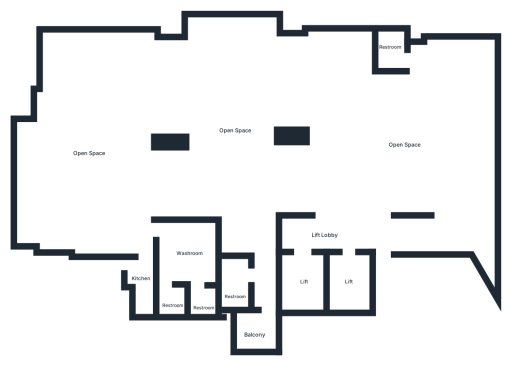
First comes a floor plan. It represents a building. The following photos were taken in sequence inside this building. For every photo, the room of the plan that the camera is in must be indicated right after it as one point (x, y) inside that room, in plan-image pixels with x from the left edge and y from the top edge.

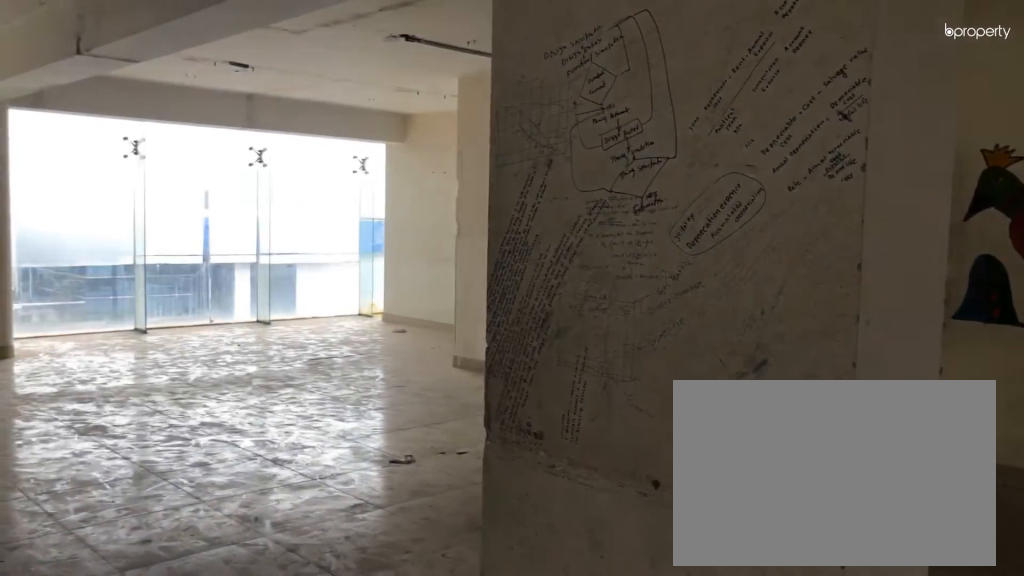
(234, 144)
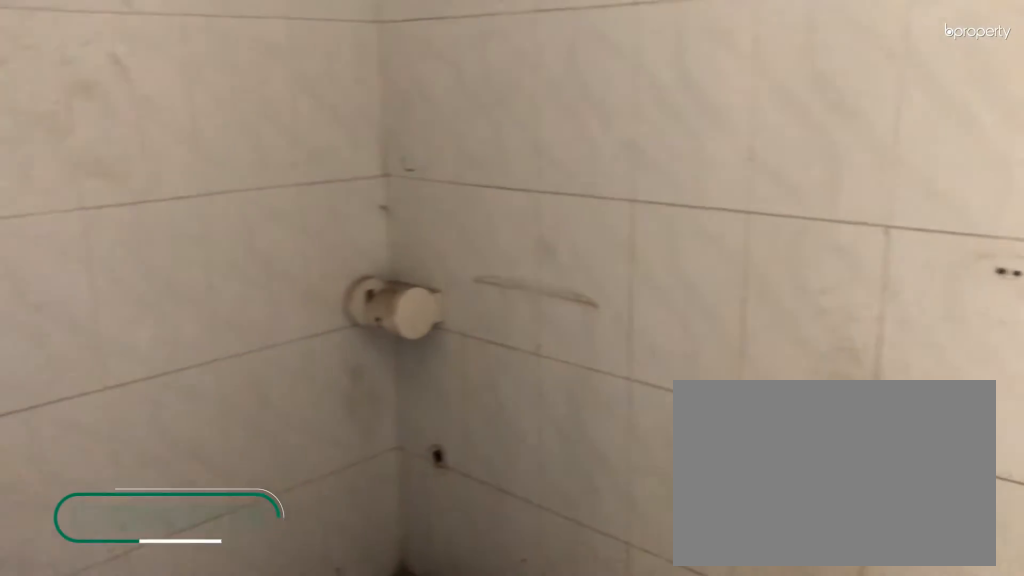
(234, 285)
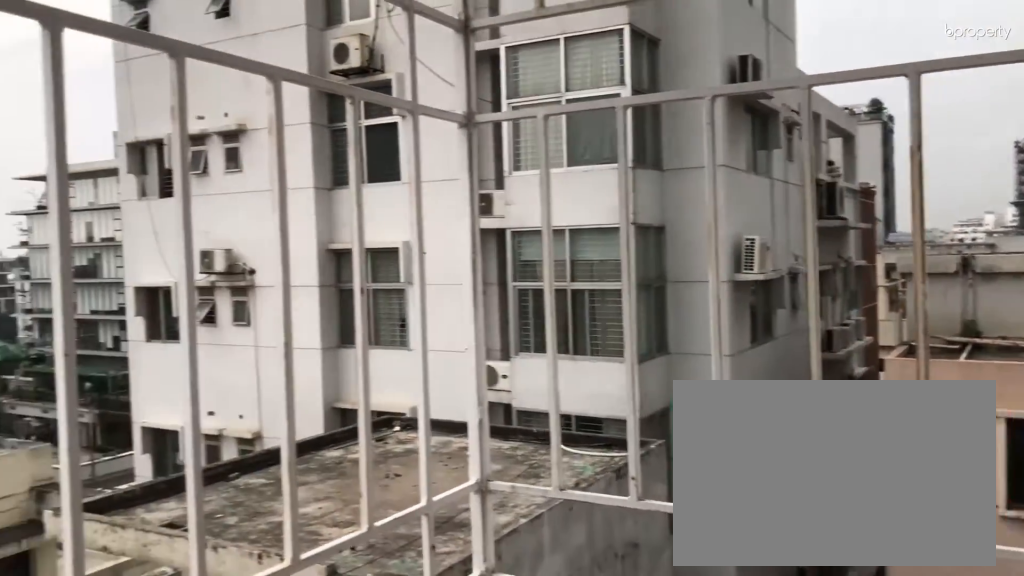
(253, 333)
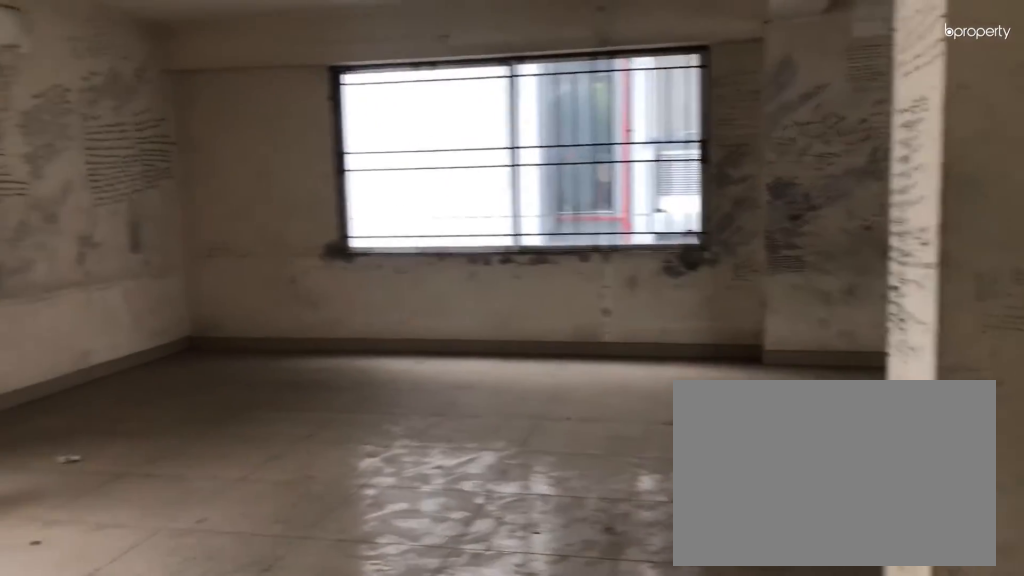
(98, 179)
